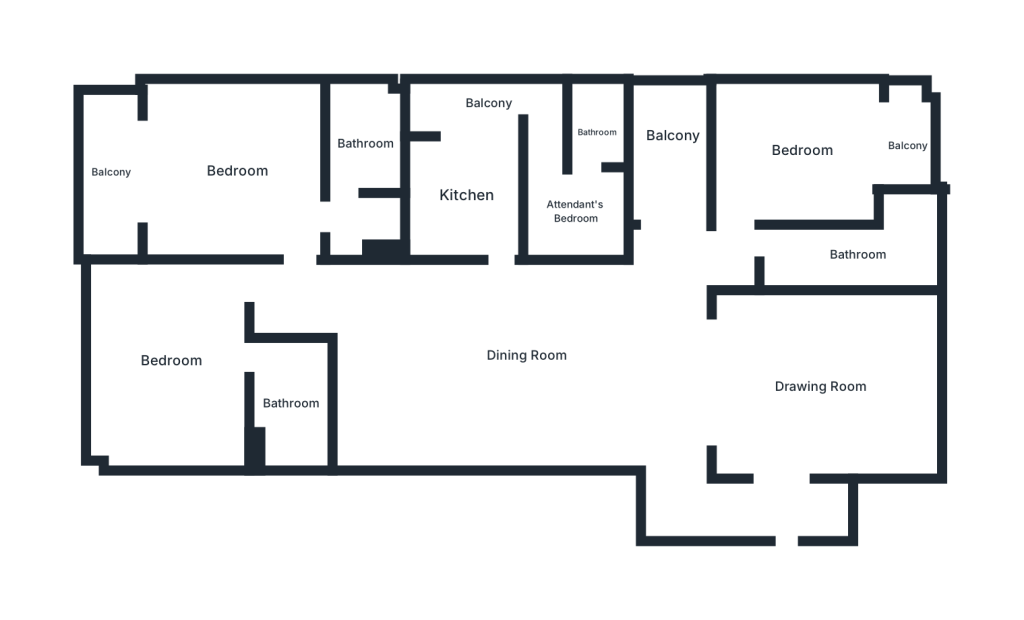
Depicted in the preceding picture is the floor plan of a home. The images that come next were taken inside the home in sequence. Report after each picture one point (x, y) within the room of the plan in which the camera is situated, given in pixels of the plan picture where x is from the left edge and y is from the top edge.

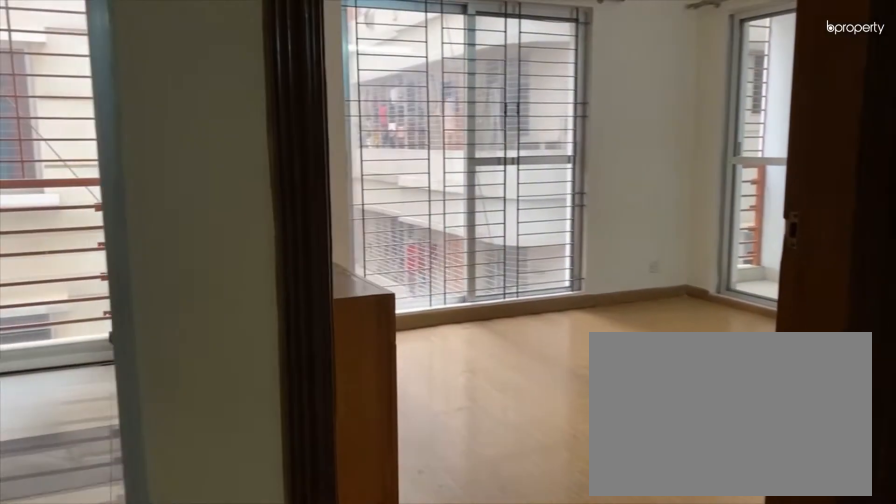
(738, 219)
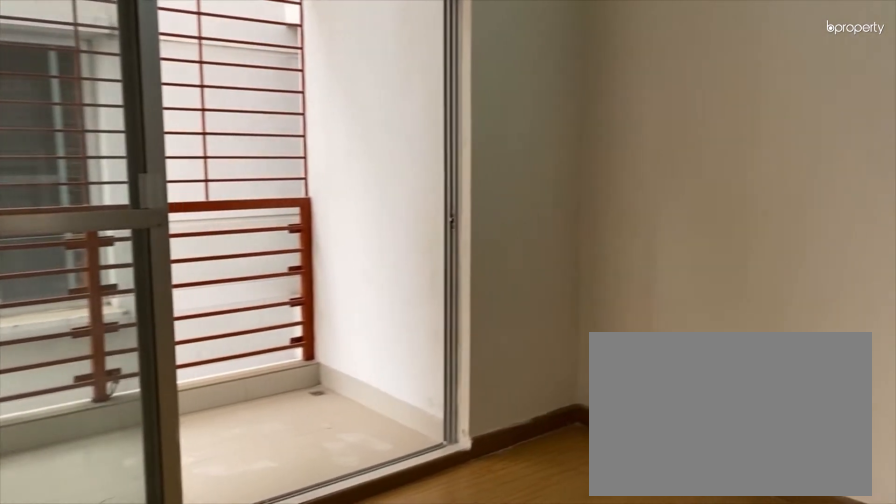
(801, 149)
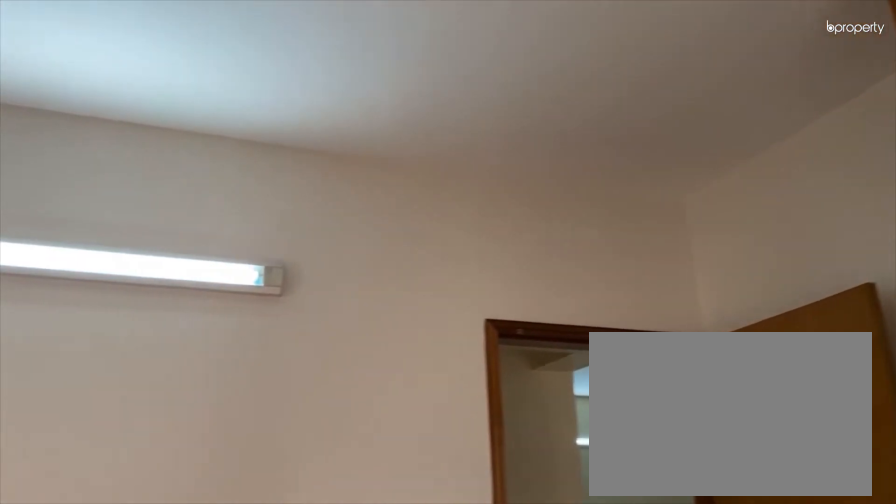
(801, 149)
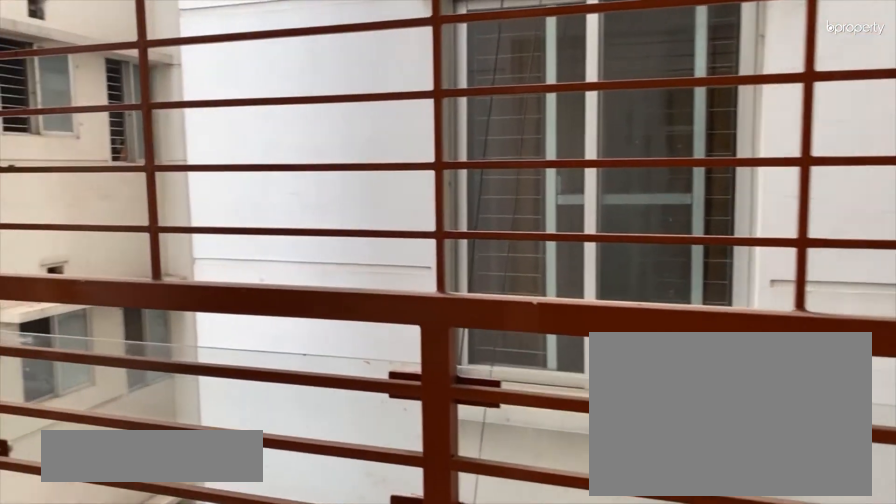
(906, 145)
